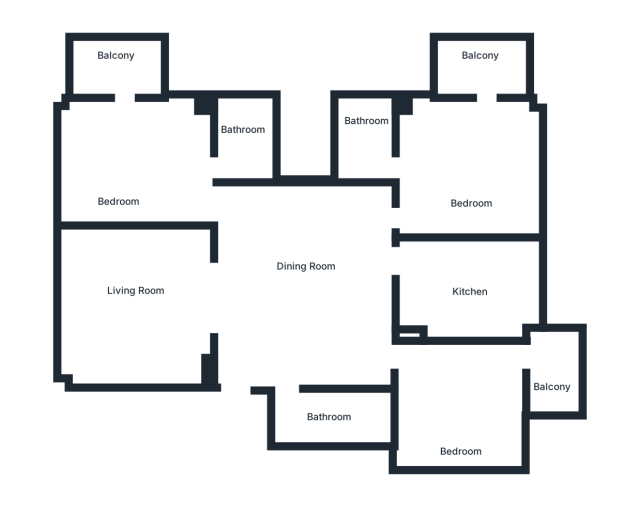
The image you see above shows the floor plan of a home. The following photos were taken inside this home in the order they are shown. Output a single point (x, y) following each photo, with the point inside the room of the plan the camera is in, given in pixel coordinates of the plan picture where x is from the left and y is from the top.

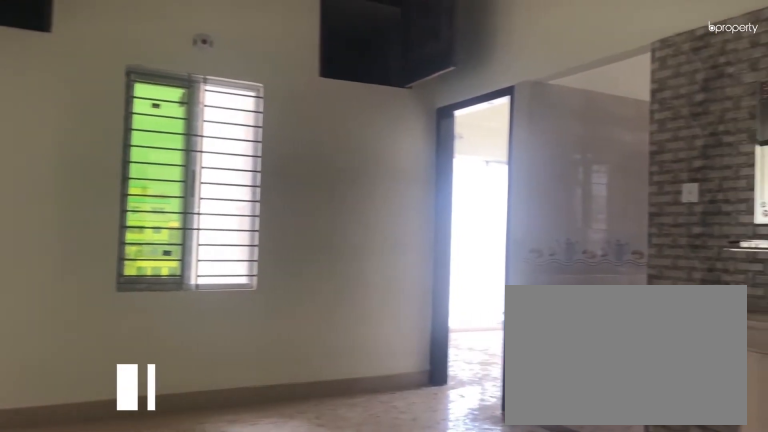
(311, 286)
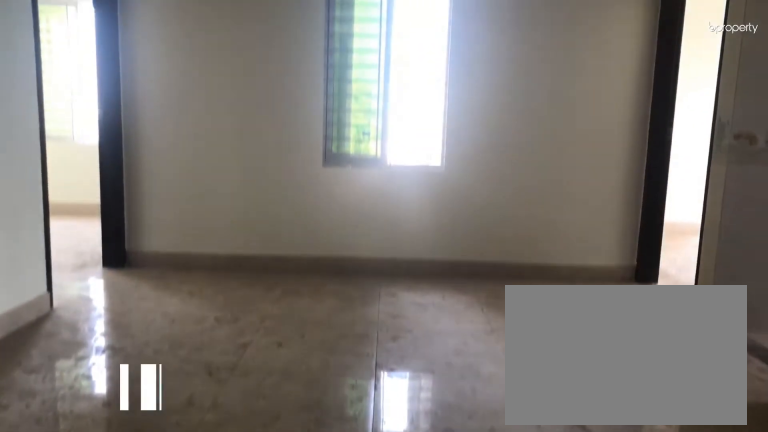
(311, 286)
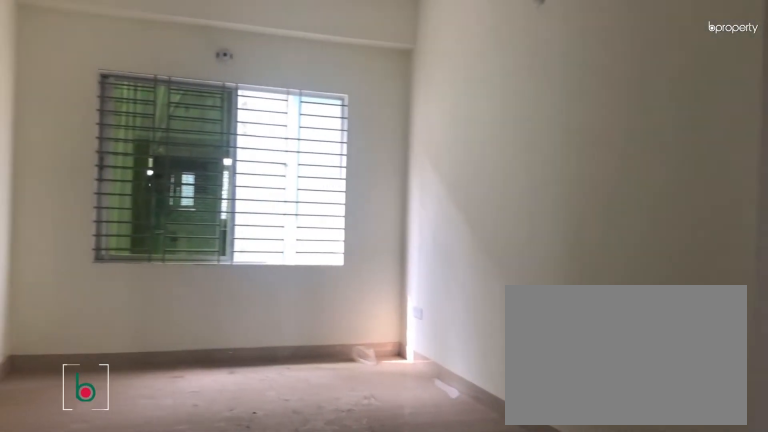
(138, 308)
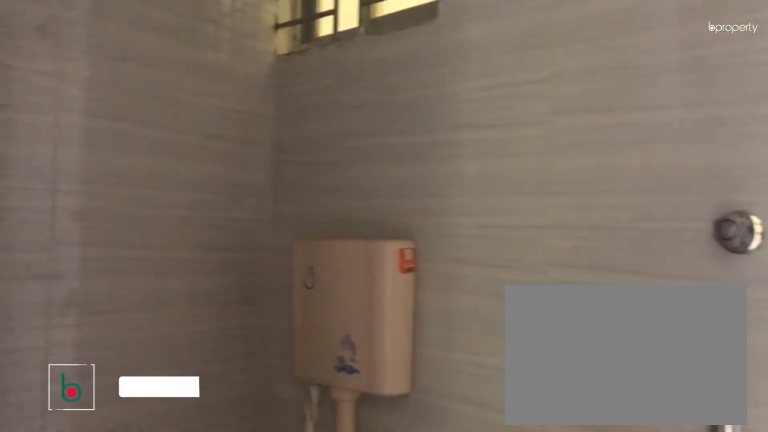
(324, 416)
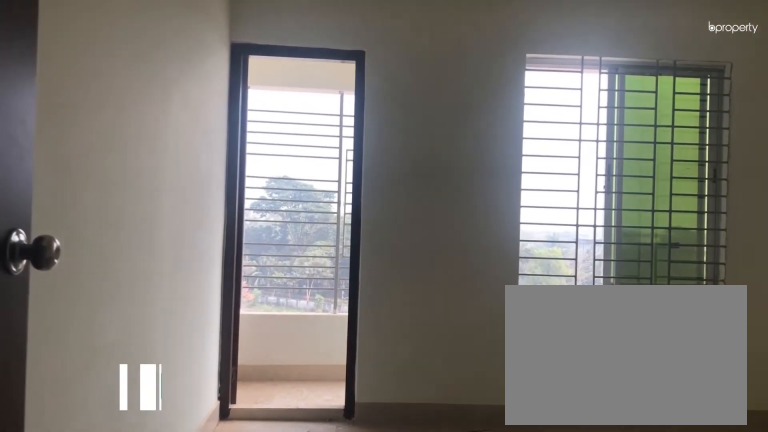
(461, 419)
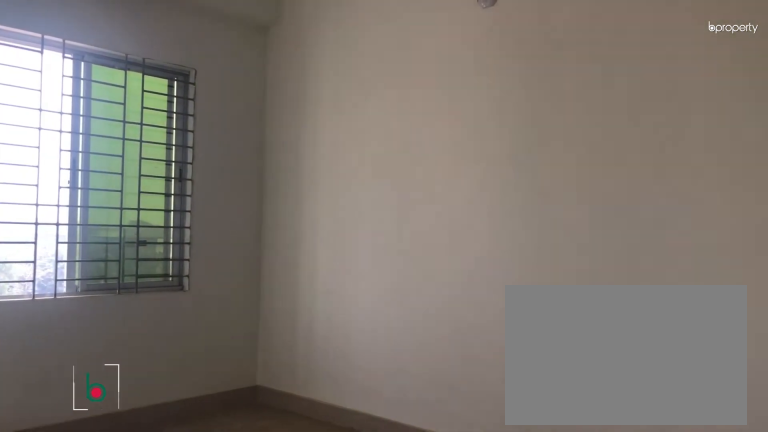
(461, 419)
